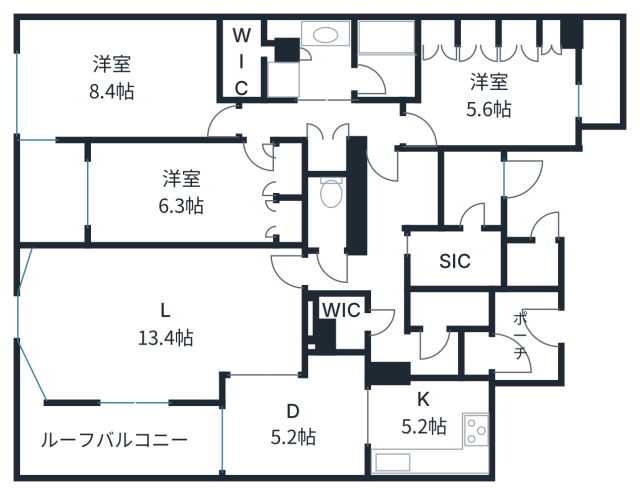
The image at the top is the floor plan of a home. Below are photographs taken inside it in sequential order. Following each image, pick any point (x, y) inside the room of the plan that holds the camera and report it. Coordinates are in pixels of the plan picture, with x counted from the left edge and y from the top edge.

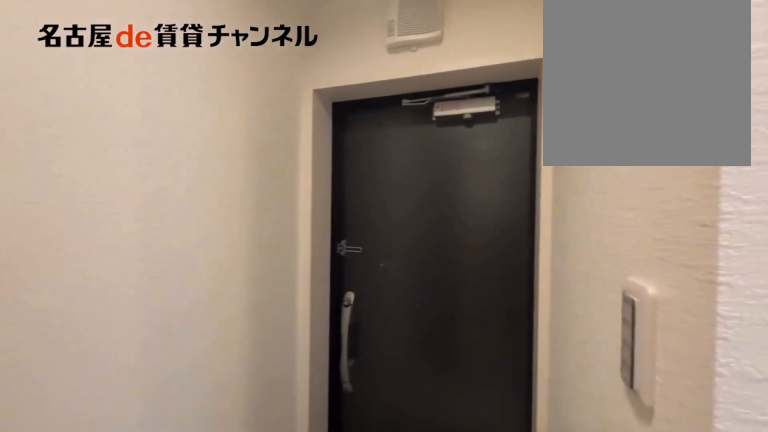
(448, 310)
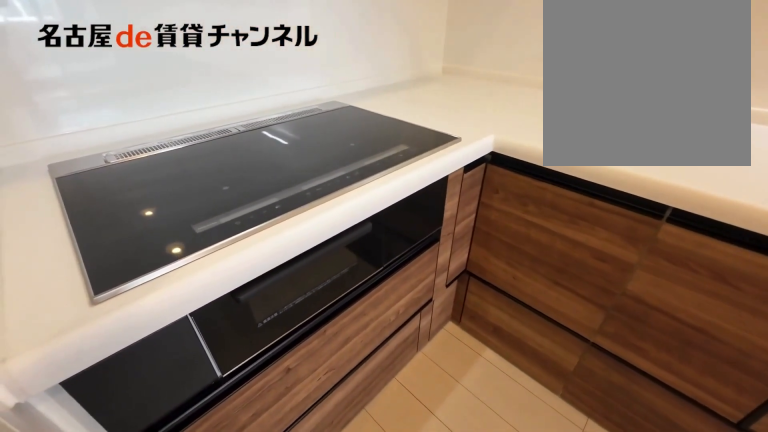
(430, 427)
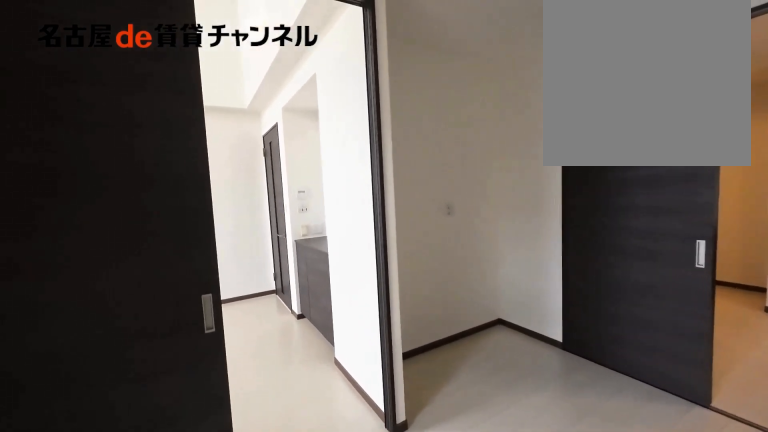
(298, 421)
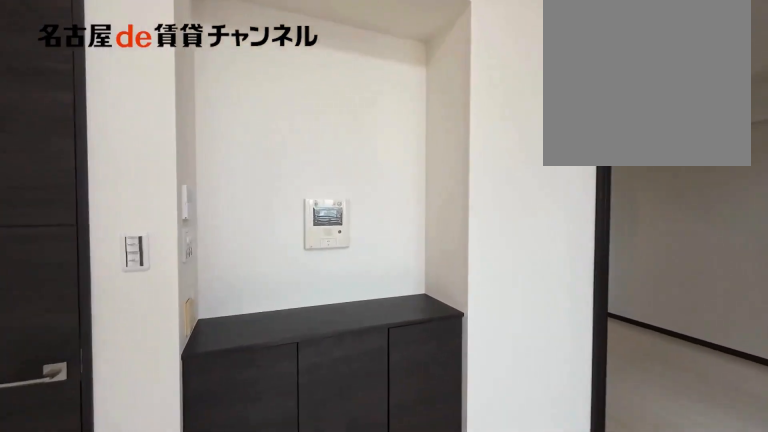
(160, 319)
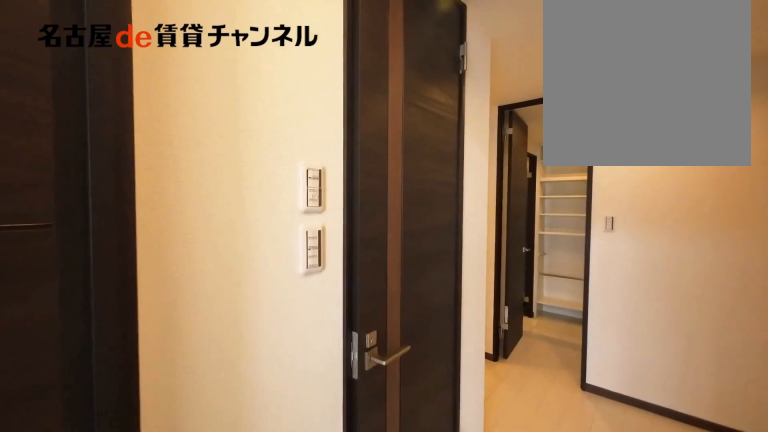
(160, 319)
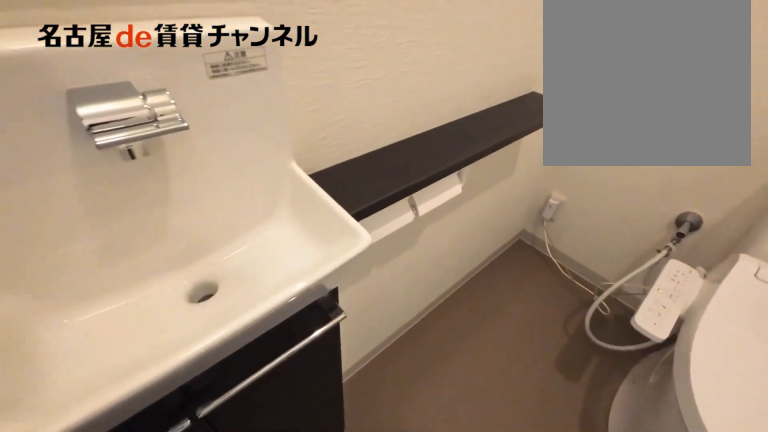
(326, 213)
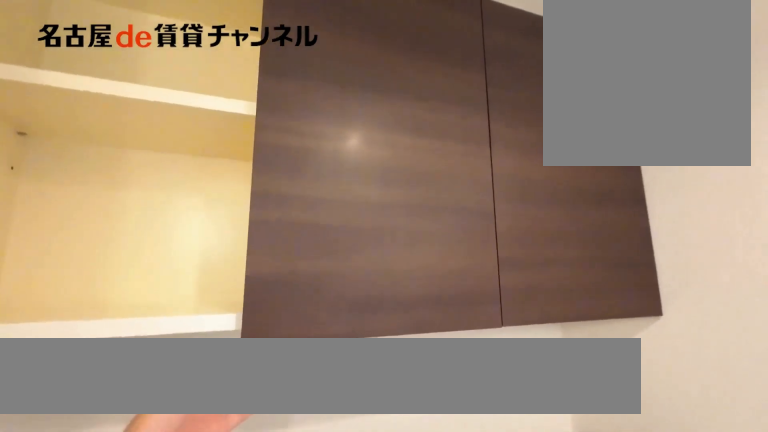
(326, 213)
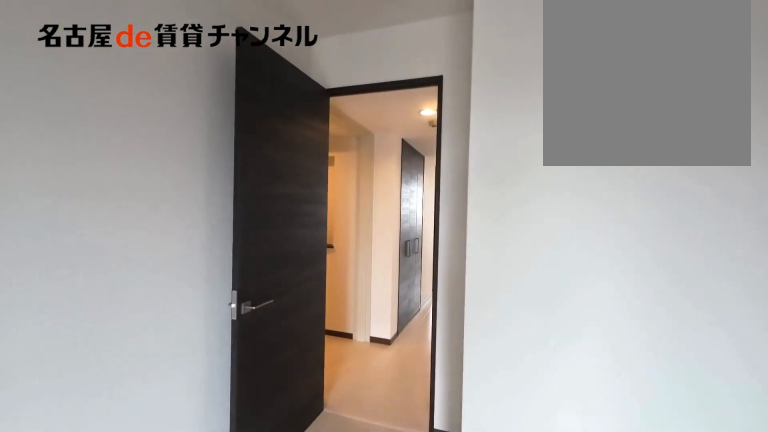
(494, 96)
